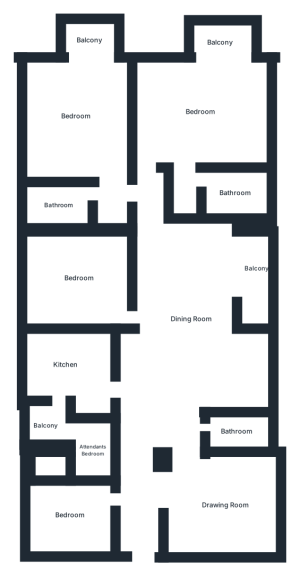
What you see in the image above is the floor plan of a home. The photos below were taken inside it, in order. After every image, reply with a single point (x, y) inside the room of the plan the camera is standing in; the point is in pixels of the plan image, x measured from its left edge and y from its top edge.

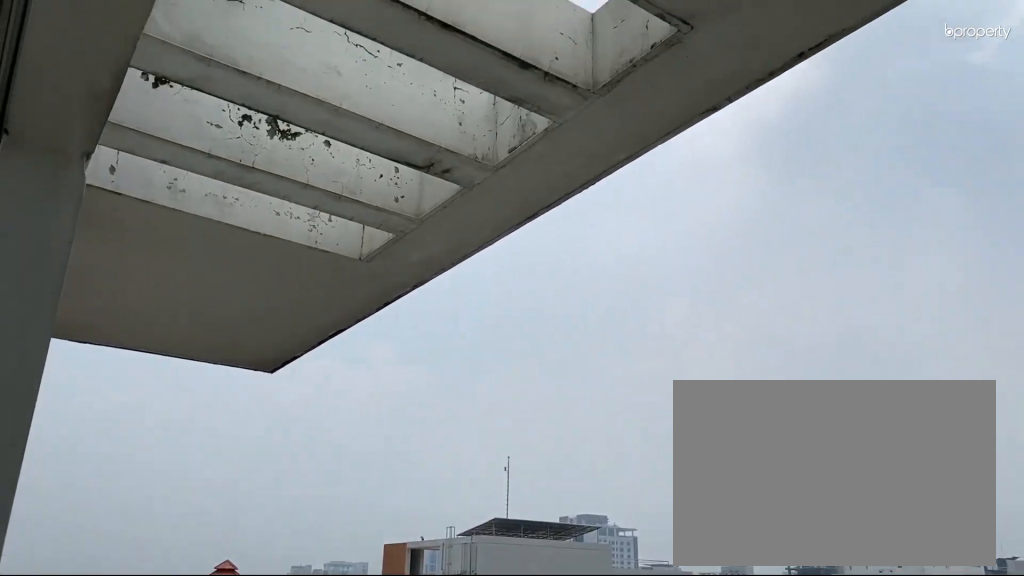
(90, 40)
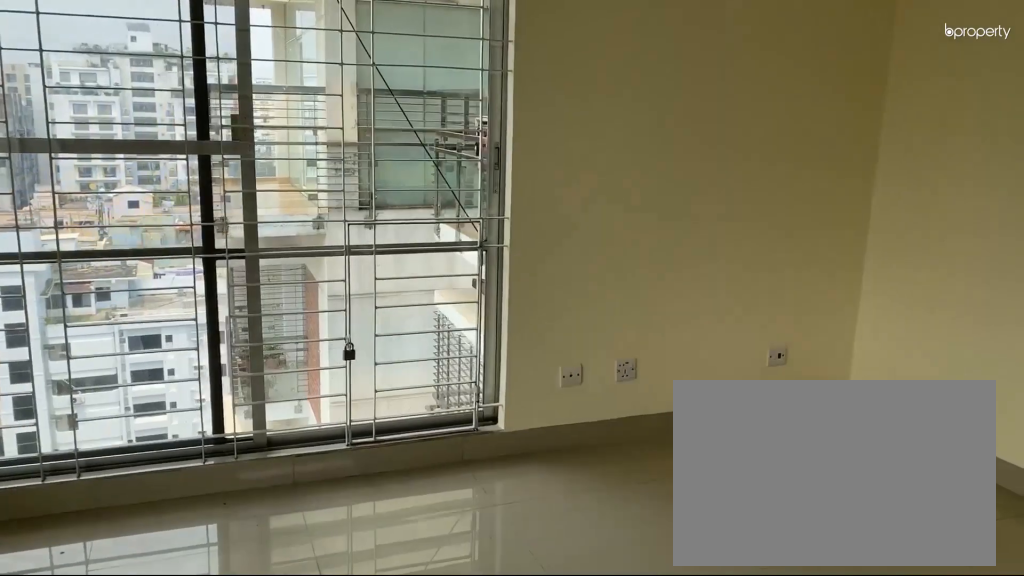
(200, 111)
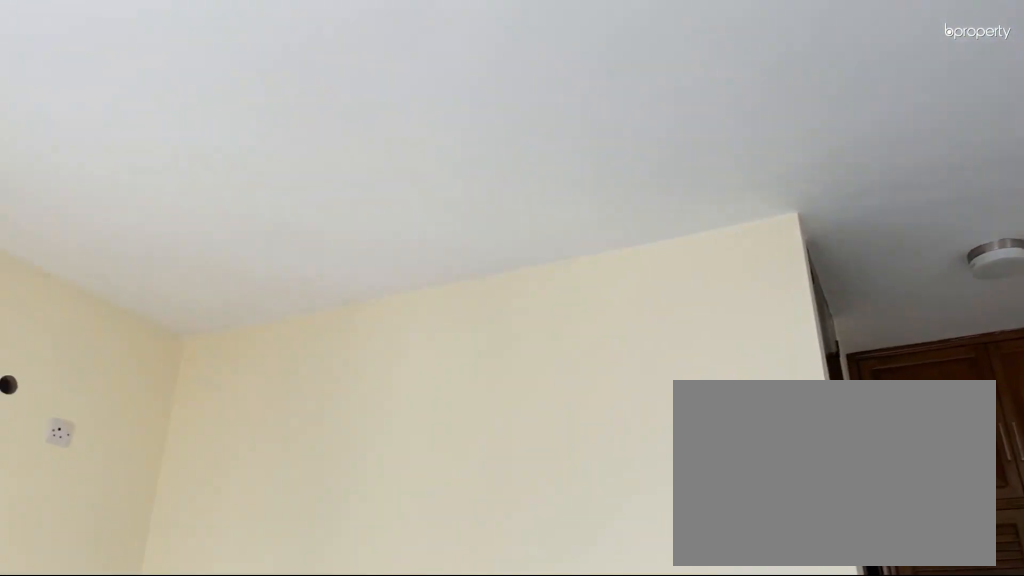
(200, 111)
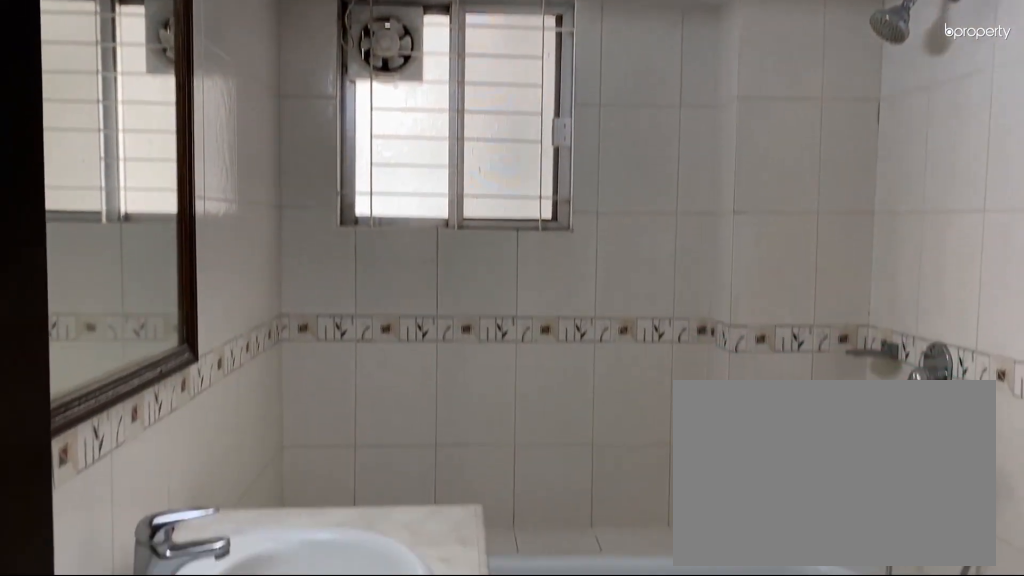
(233, 192)
